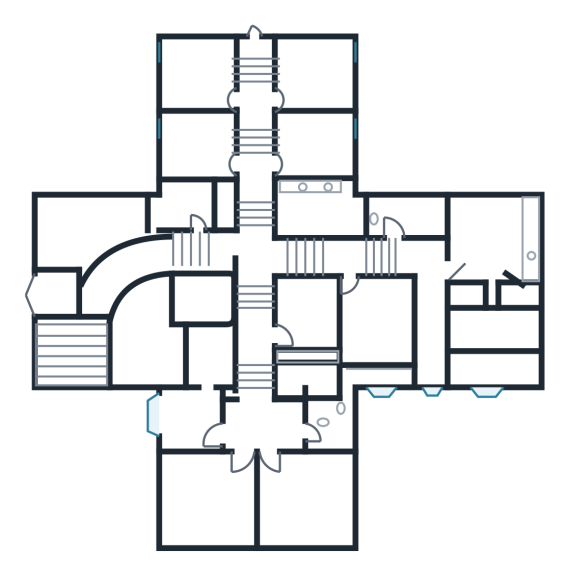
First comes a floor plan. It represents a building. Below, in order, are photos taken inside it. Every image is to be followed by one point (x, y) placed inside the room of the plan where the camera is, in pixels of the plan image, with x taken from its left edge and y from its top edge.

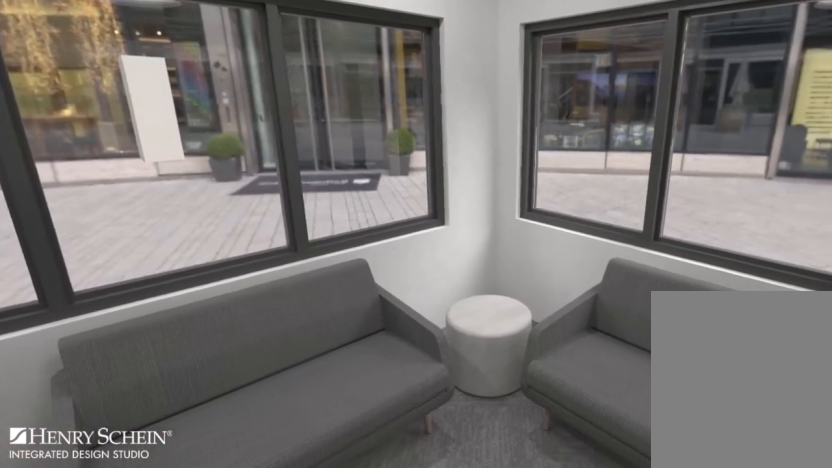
(81, 340)
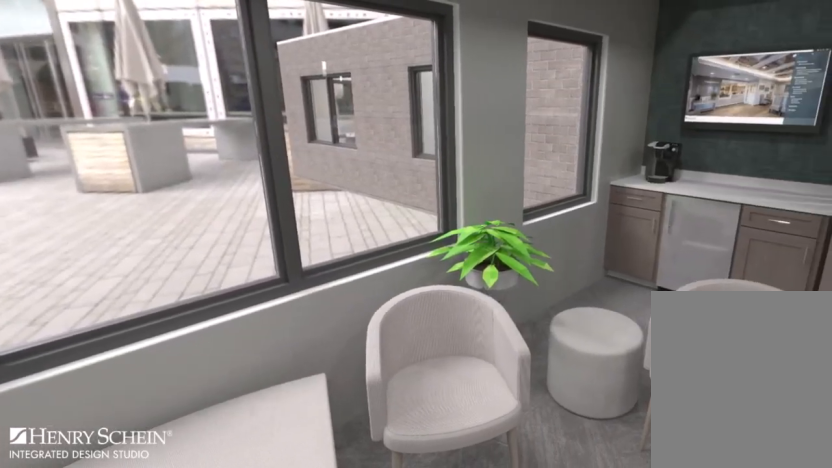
(103, 246)
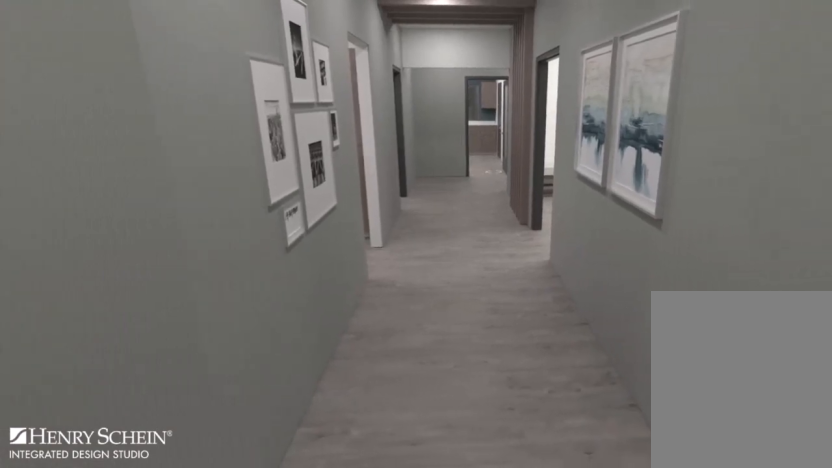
(258, 255)
